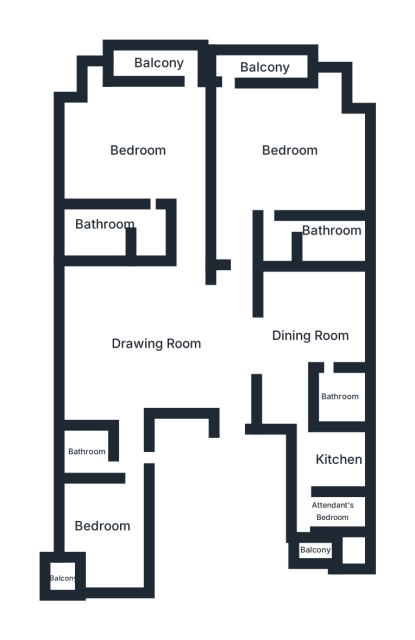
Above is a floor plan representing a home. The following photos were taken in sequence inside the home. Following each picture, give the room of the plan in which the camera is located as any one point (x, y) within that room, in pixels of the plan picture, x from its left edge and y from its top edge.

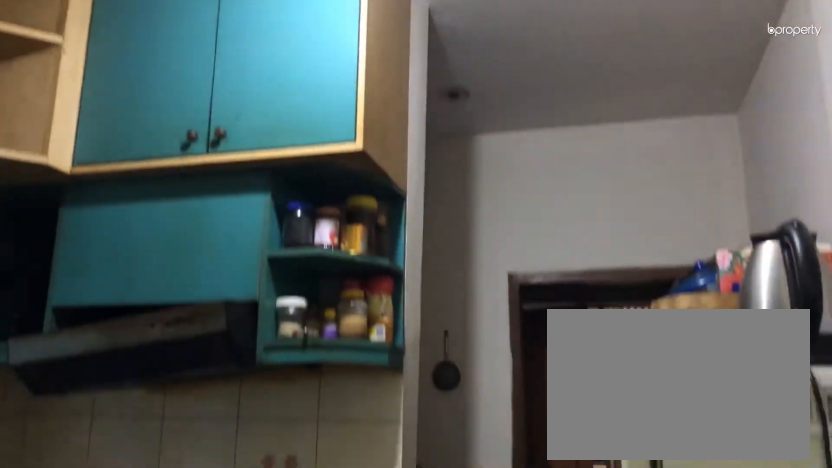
(331, 455)
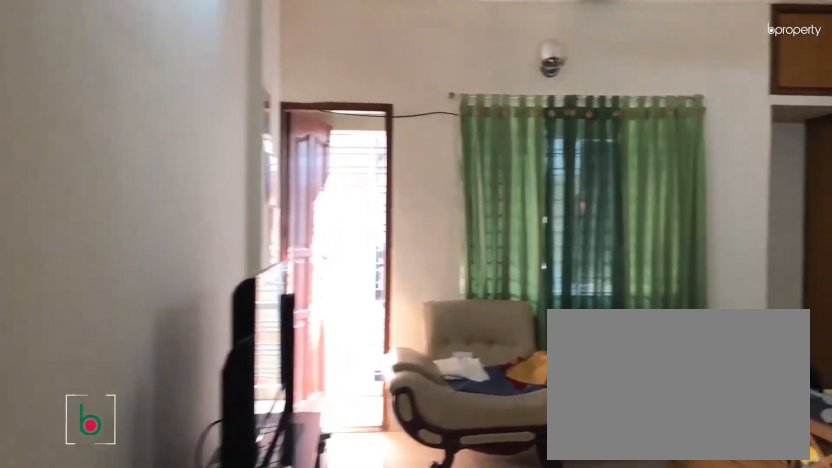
(289, 152)
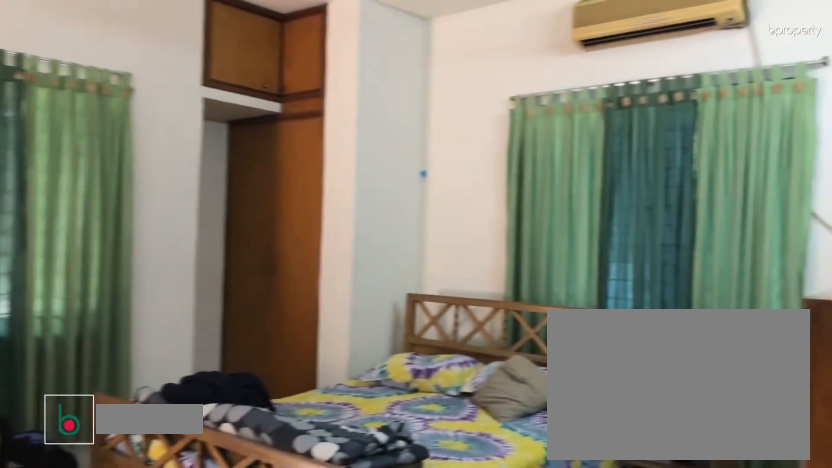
(289, 152)
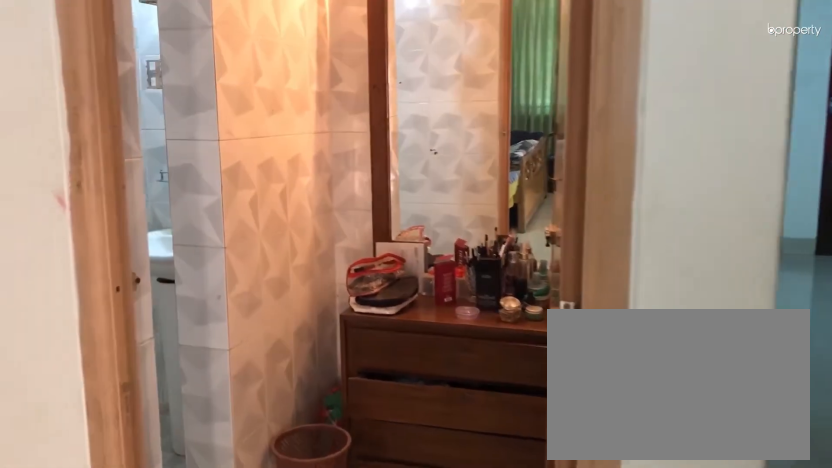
(276, 224)
